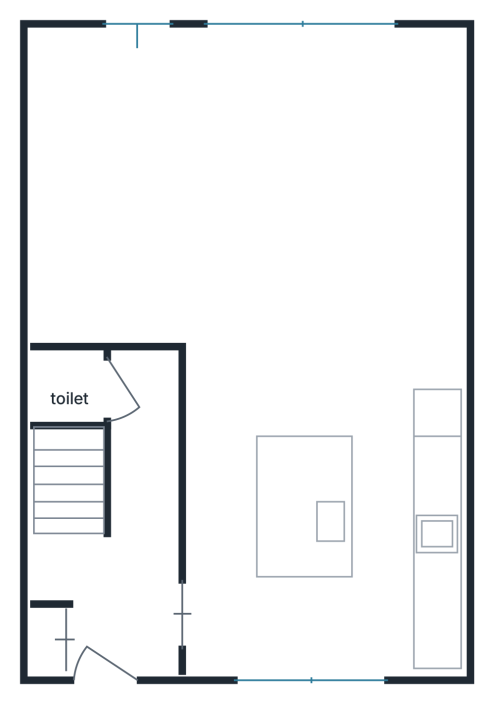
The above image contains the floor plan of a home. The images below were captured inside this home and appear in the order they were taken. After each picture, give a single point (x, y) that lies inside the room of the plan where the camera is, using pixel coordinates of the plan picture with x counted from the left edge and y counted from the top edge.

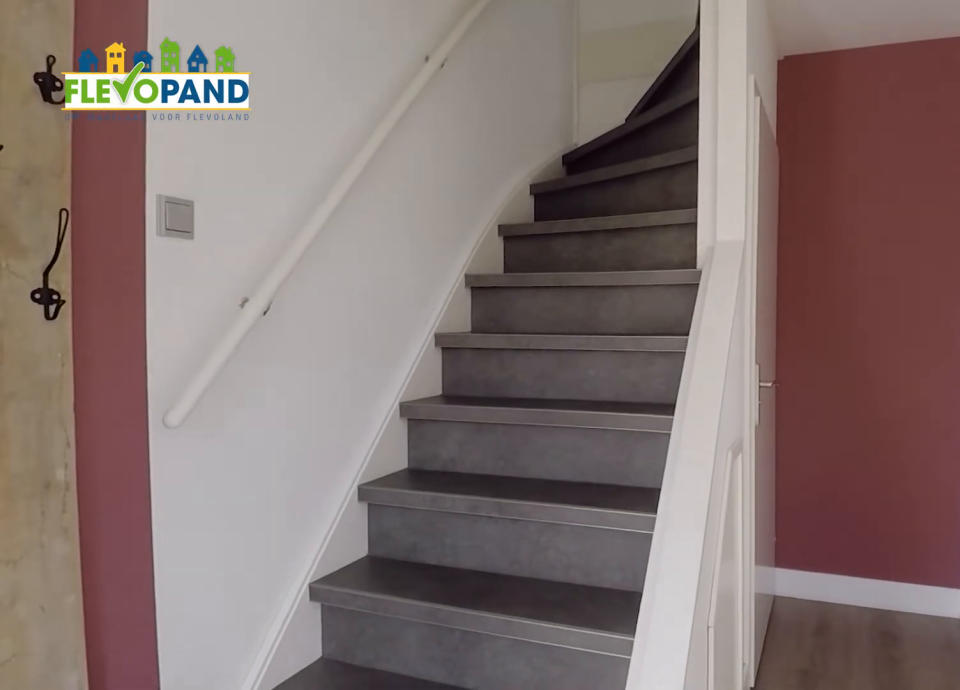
(149, 504)
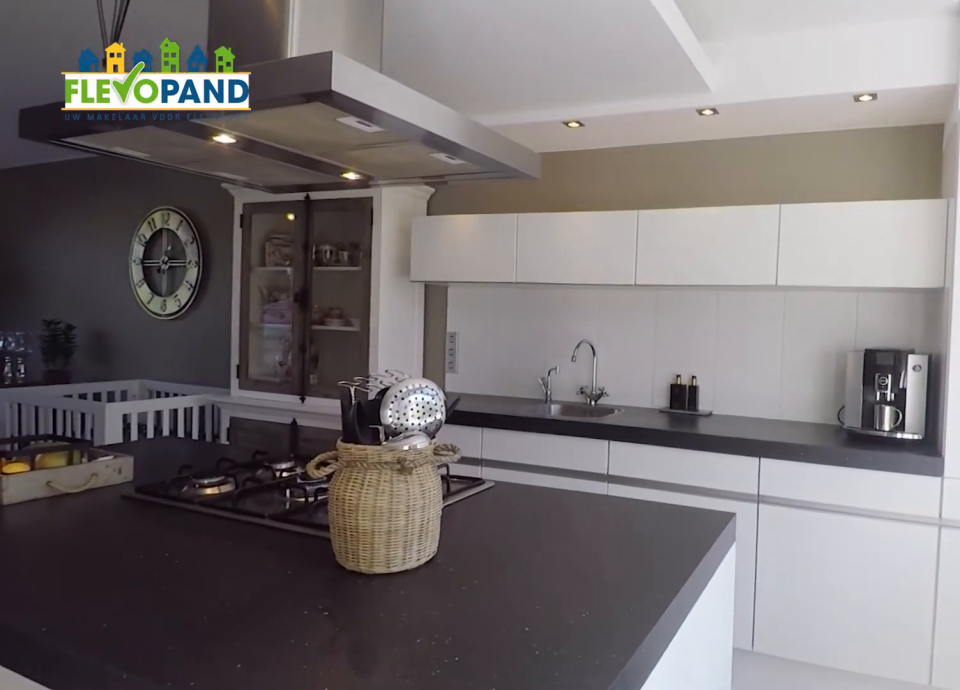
(325, 527)
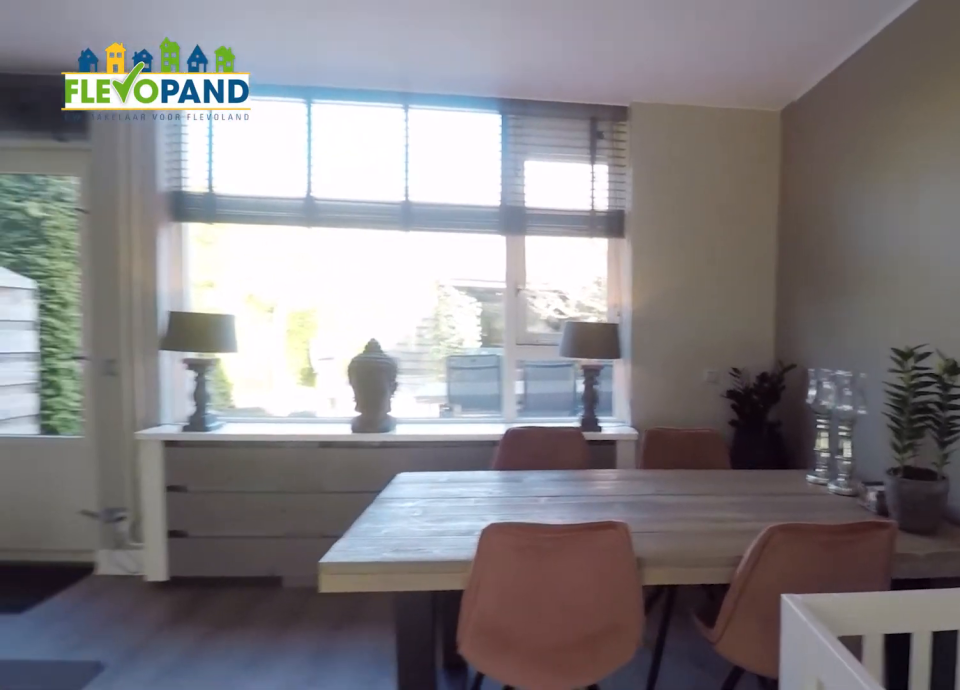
(228, 156)
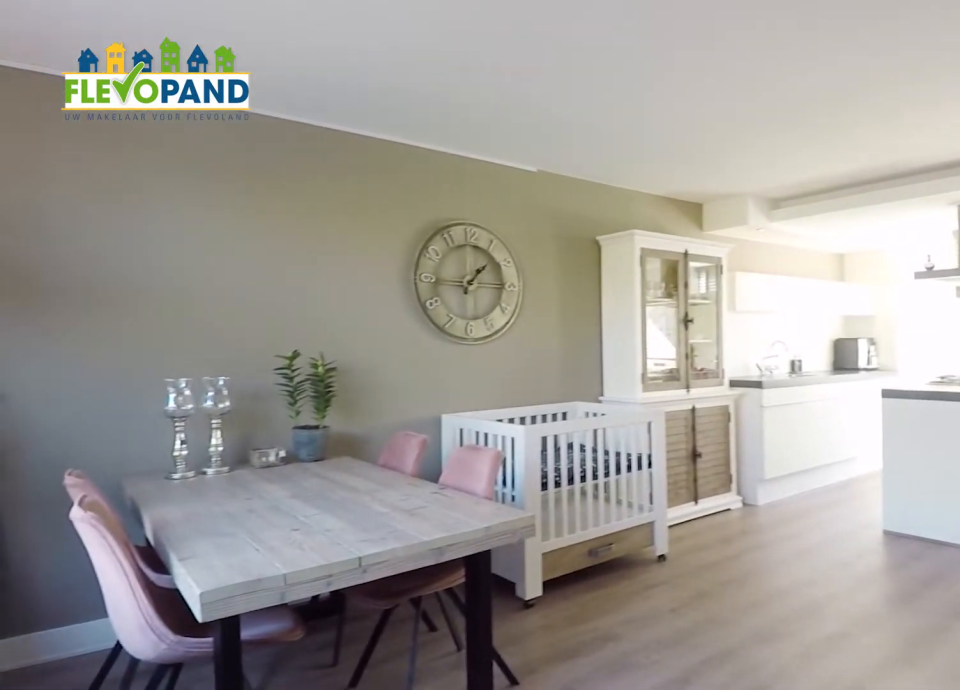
(228, 156)
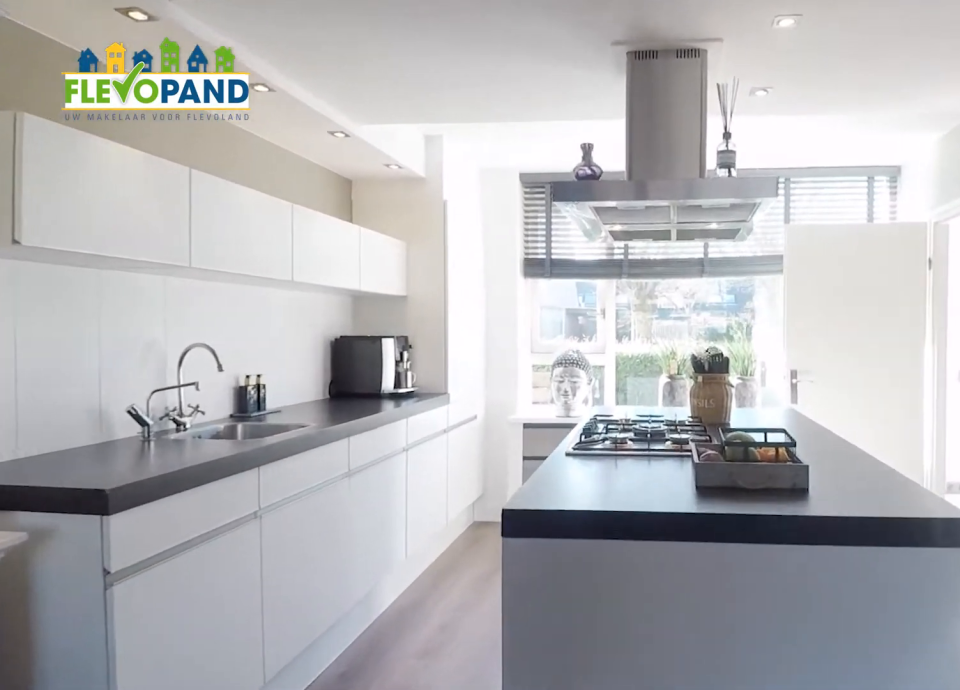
(324, 527)
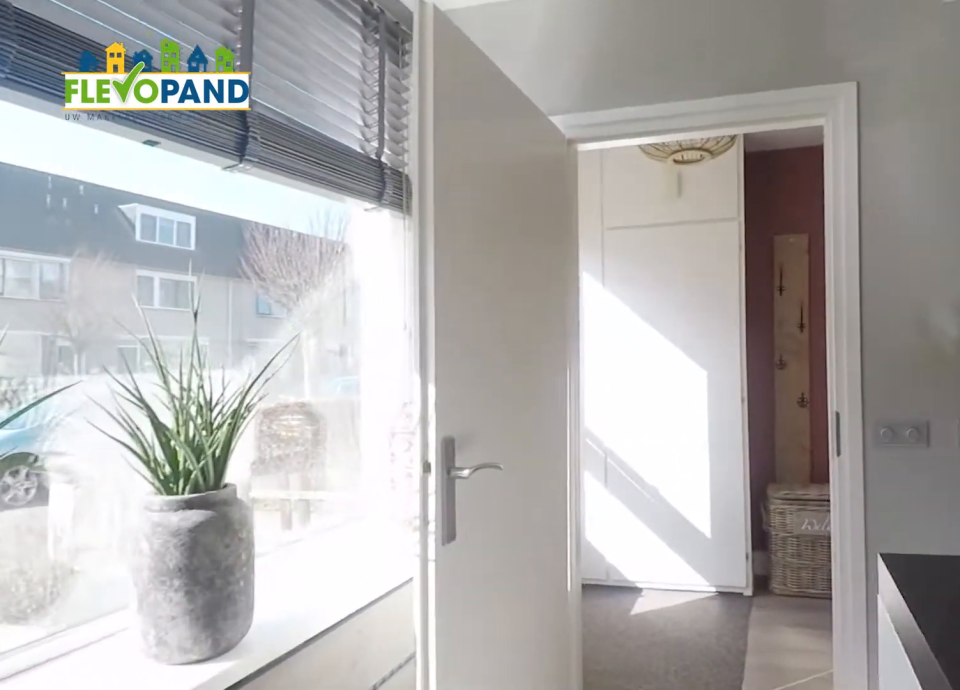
(324, 527)
